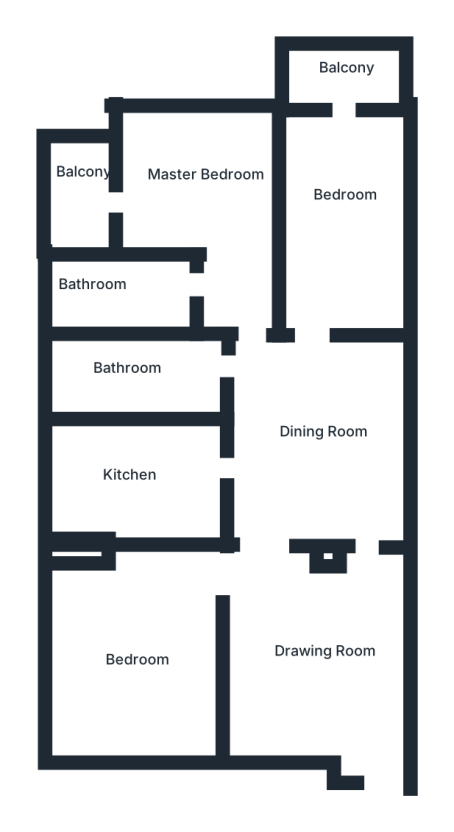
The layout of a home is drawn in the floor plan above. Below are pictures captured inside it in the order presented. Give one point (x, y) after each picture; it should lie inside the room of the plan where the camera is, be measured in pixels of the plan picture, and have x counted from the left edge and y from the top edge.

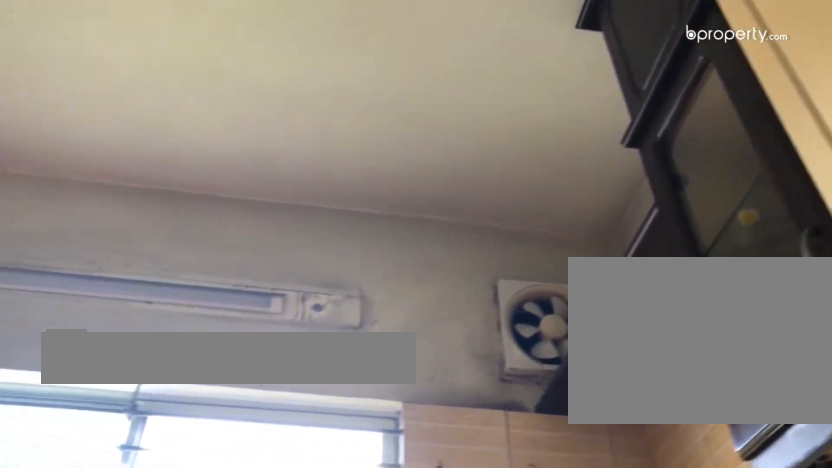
(151, 475)
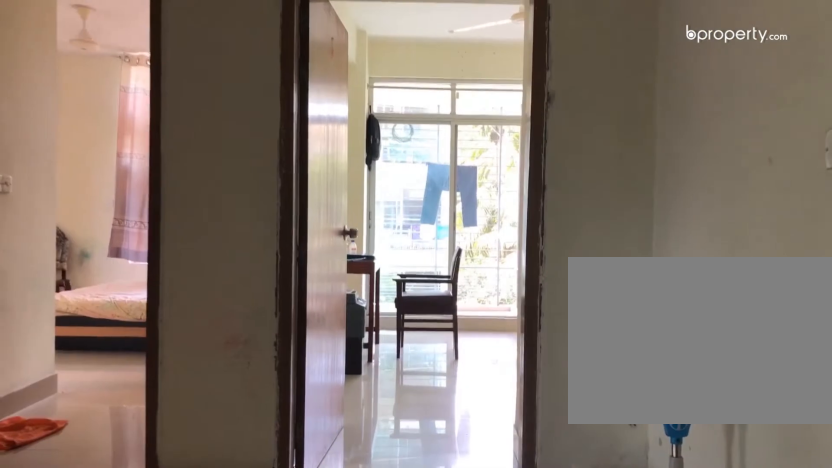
(310, 376)
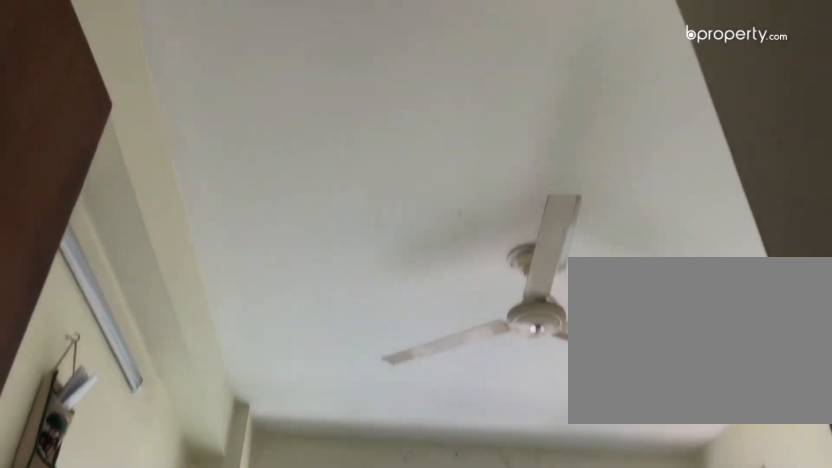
(336, 232)
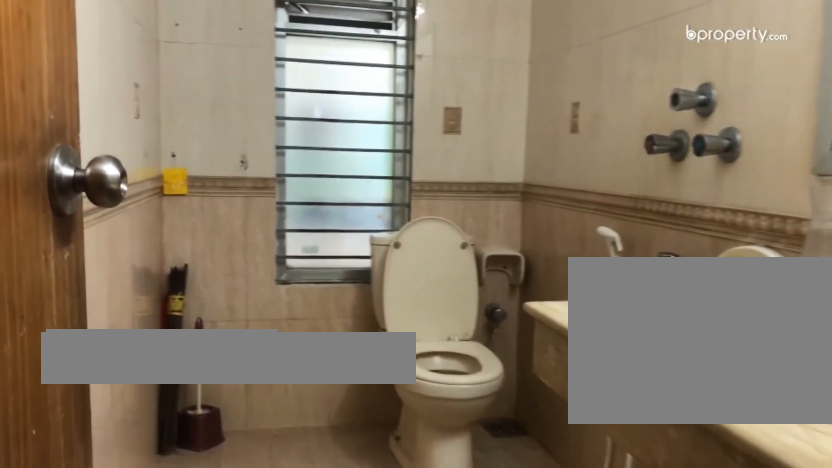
(126, 293)
